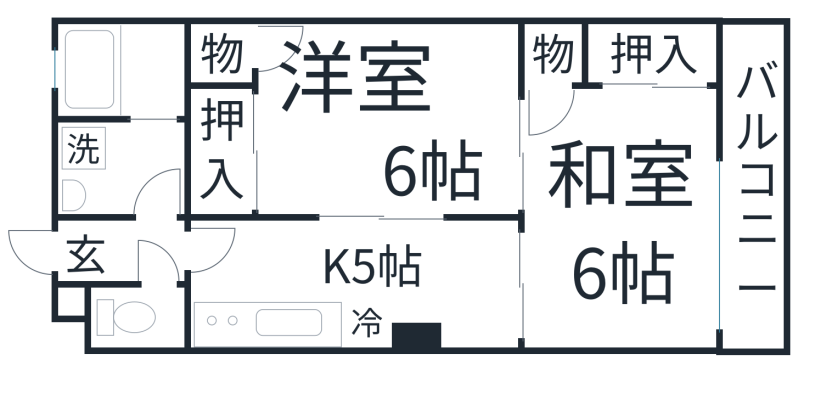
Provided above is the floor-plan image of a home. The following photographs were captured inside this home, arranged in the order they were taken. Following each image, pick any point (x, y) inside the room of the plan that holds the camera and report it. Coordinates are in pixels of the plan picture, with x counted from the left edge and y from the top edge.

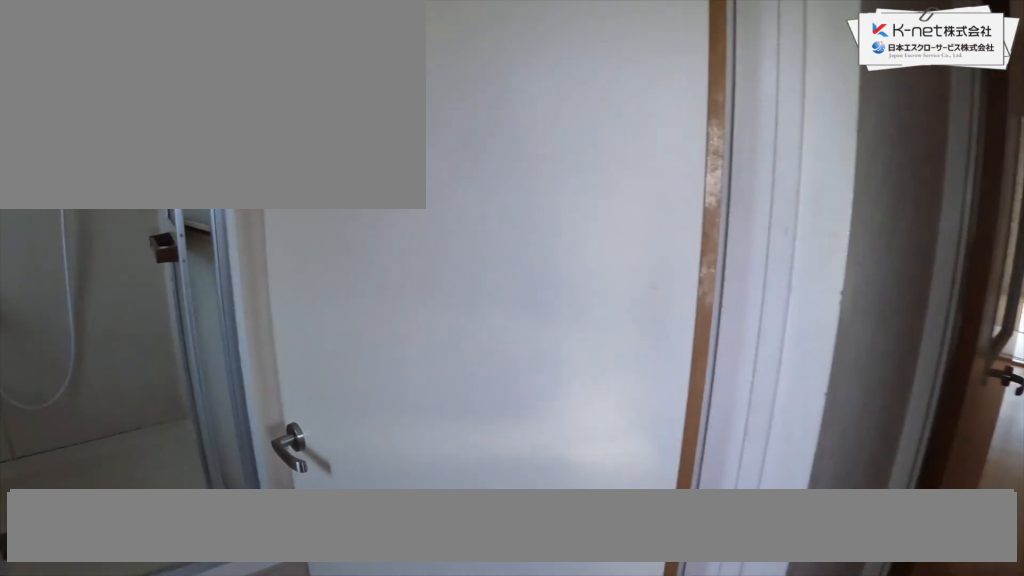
(125, 170)
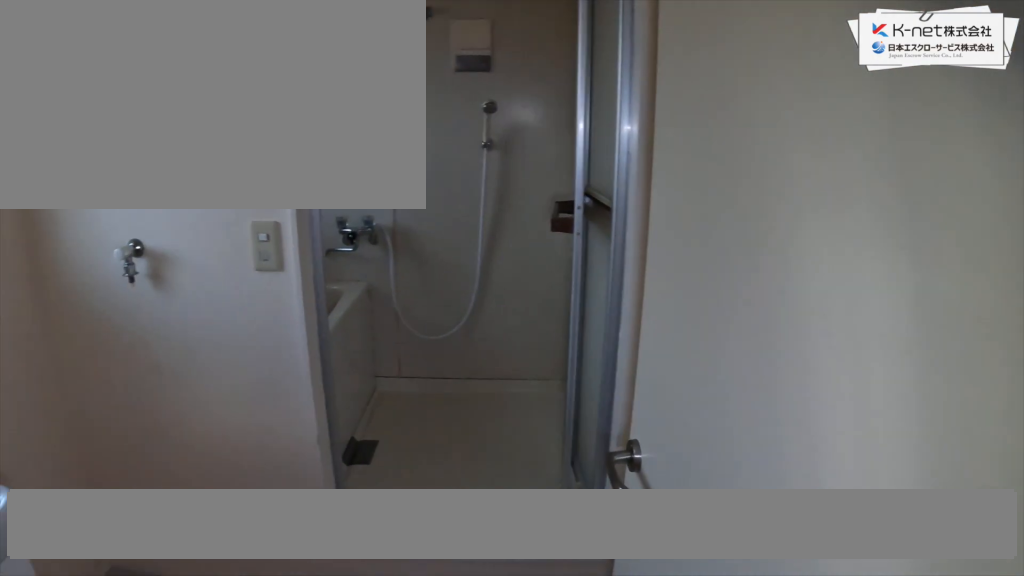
(125, 170)
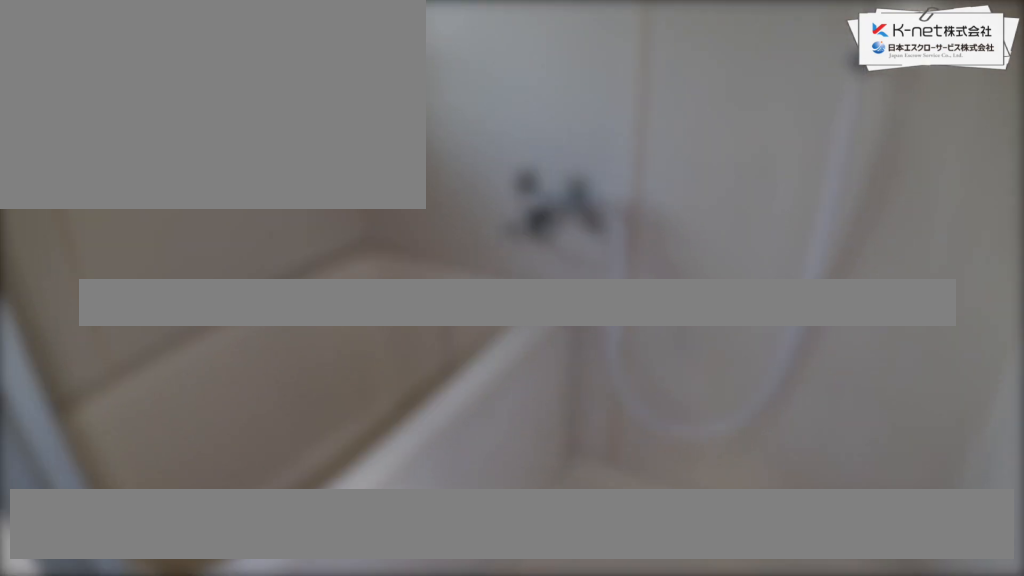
(121, 70)
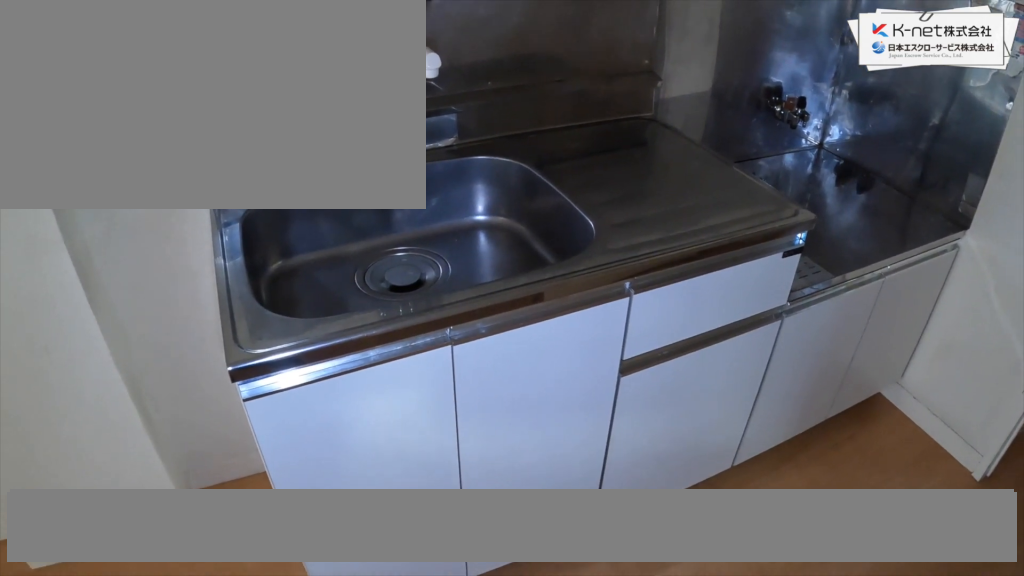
(353, 285)
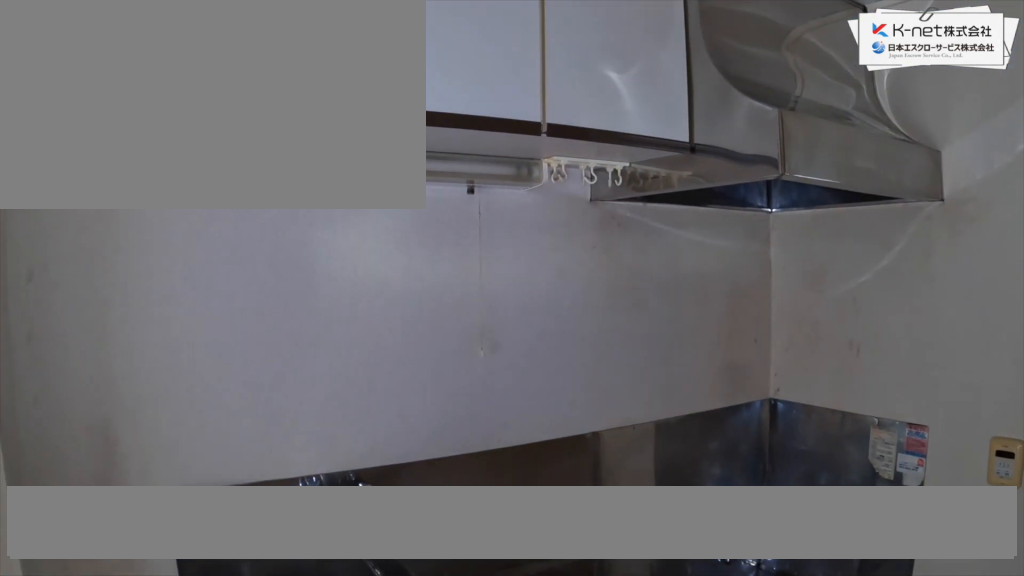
(353, 285)
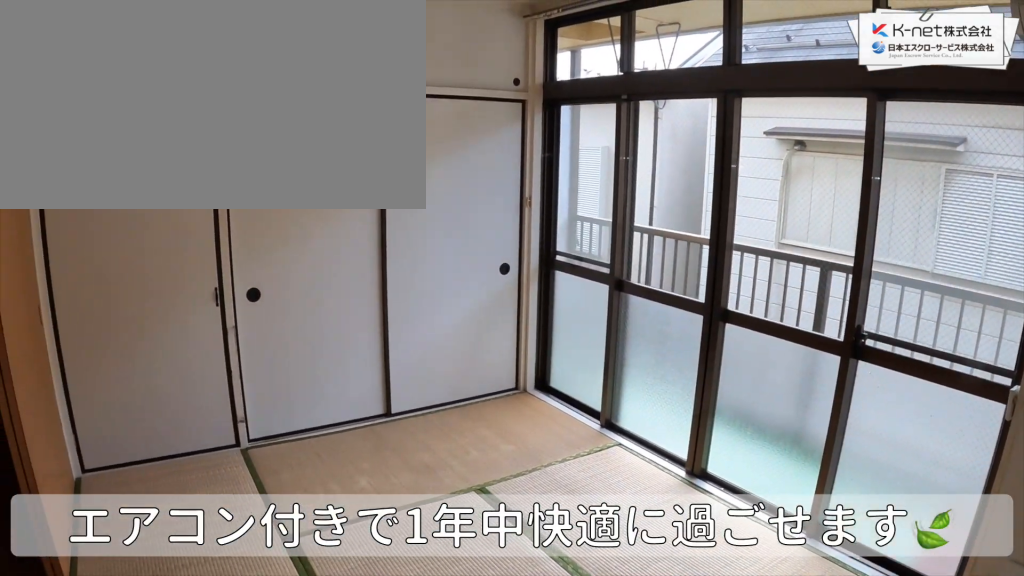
(623, 217)
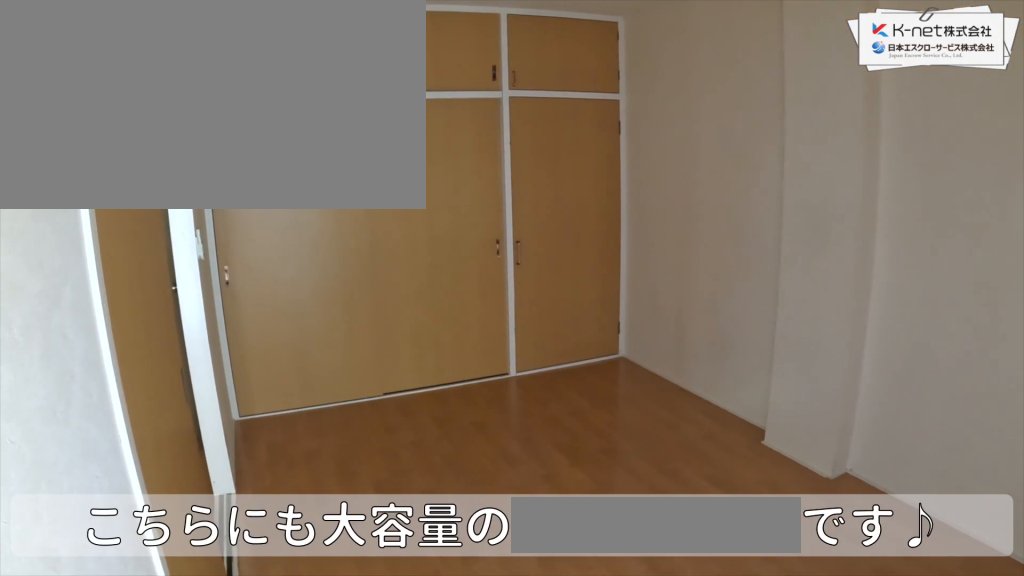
(389, 123)
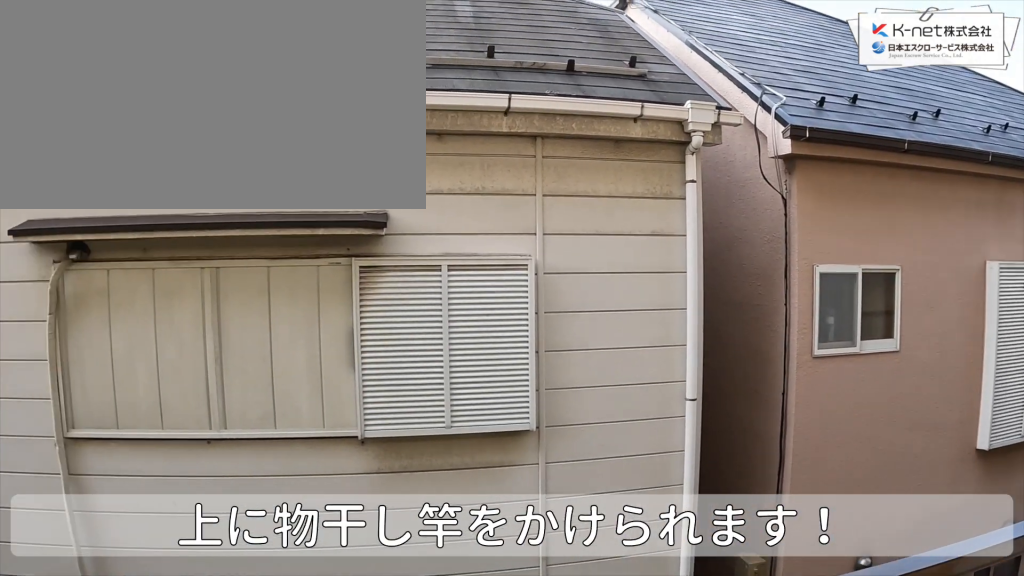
(755, 188)
